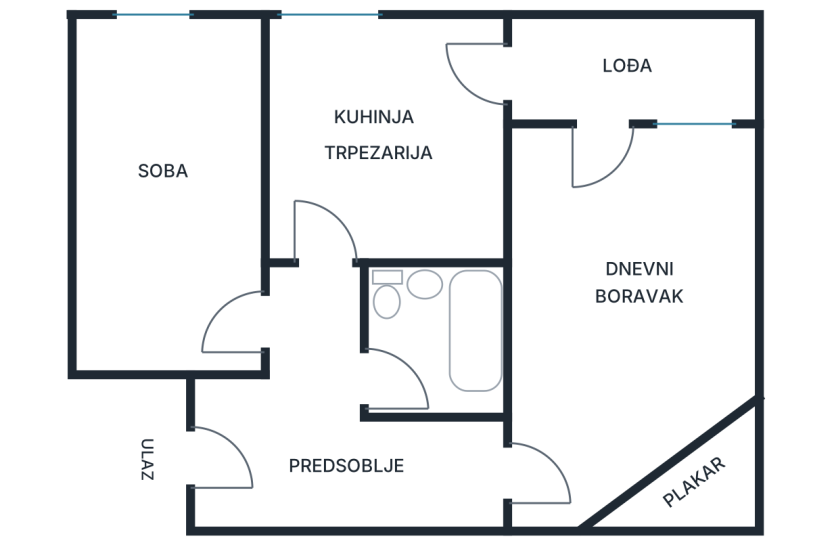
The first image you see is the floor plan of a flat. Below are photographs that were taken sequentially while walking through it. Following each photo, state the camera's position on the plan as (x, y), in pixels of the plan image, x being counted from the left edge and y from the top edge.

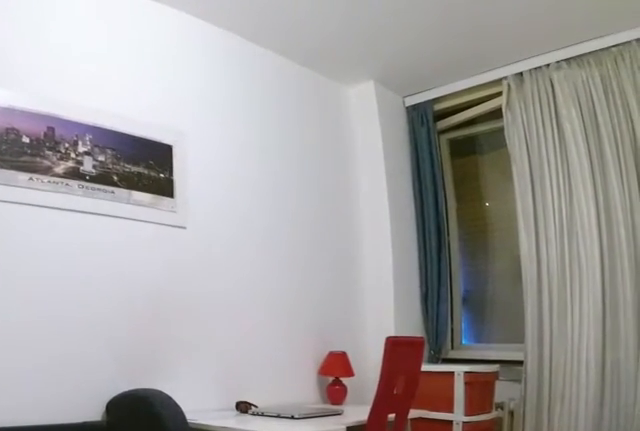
(239, 322)
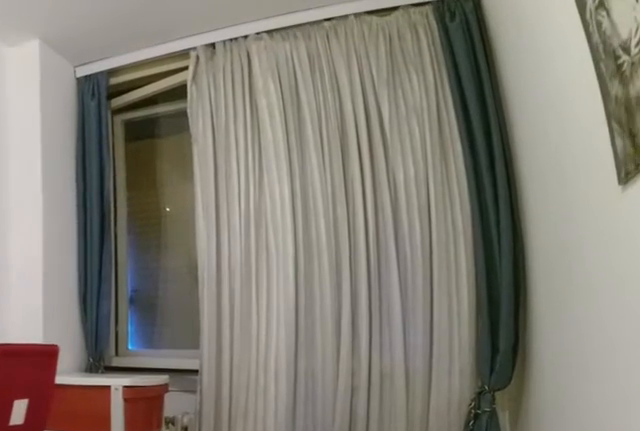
(200, 295)
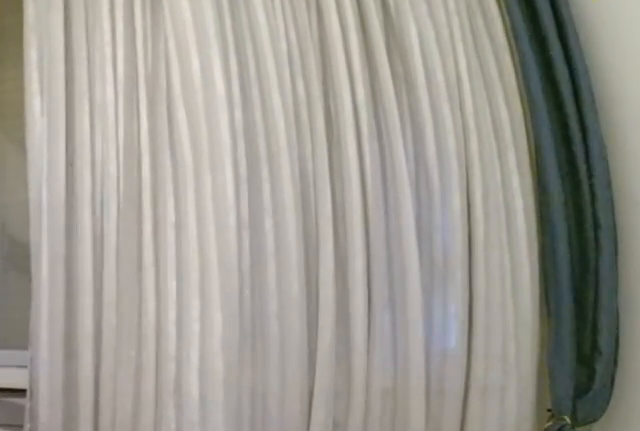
(173, 162)
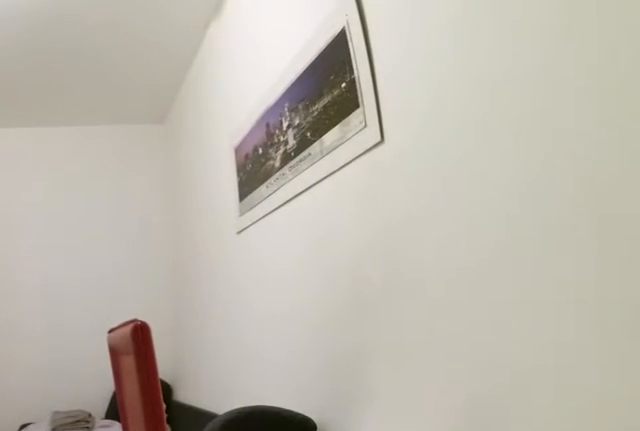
(149, 55)
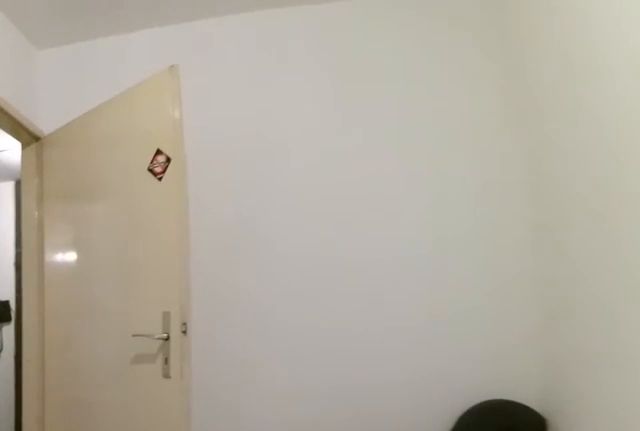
(183, 161)
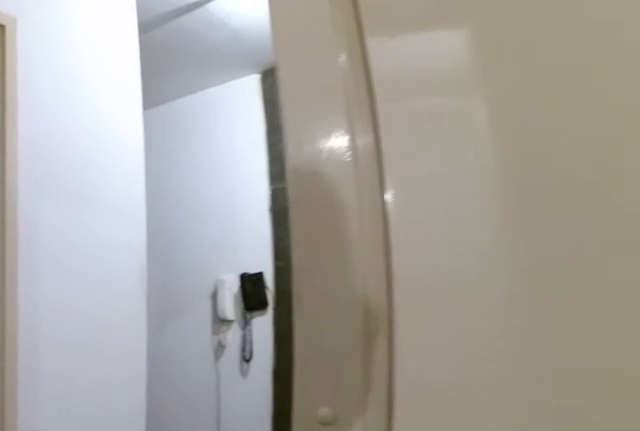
(246, 312)
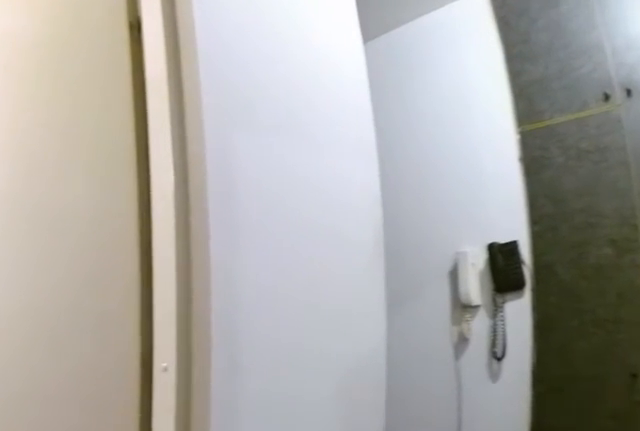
(268, 337)
